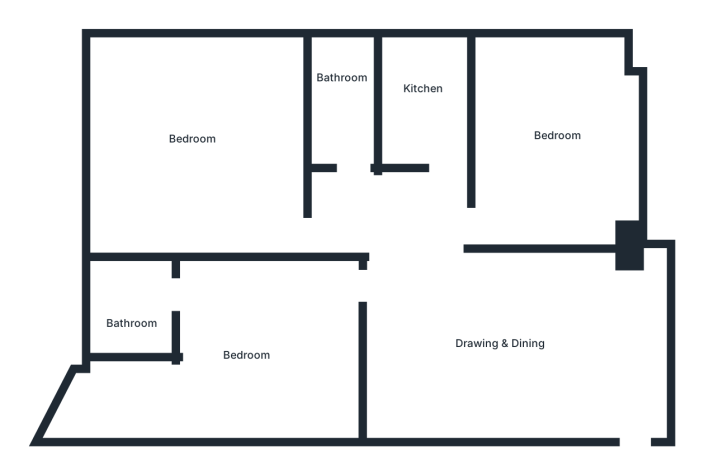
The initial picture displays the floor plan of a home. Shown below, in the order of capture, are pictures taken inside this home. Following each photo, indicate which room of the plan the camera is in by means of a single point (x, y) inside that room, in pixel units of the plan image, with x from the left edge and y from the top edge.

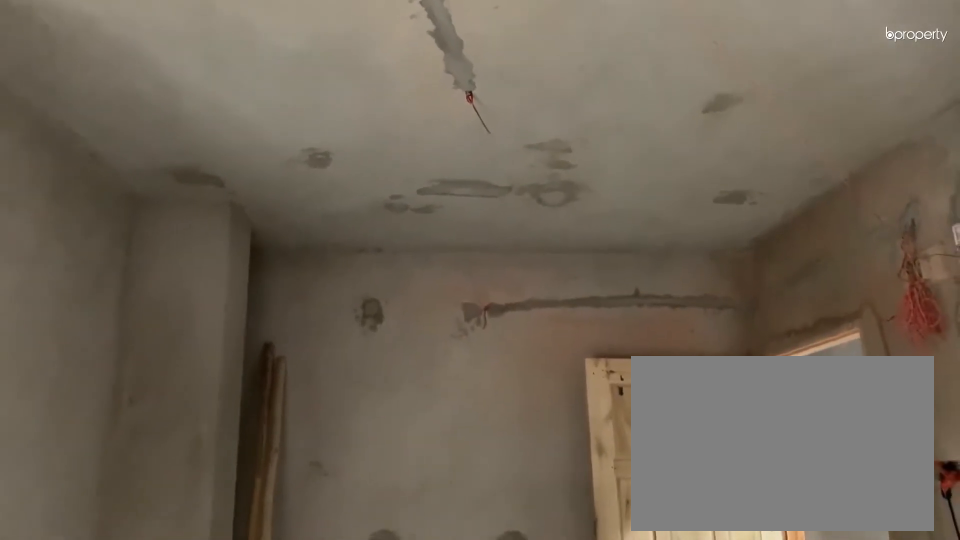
(513, 351)
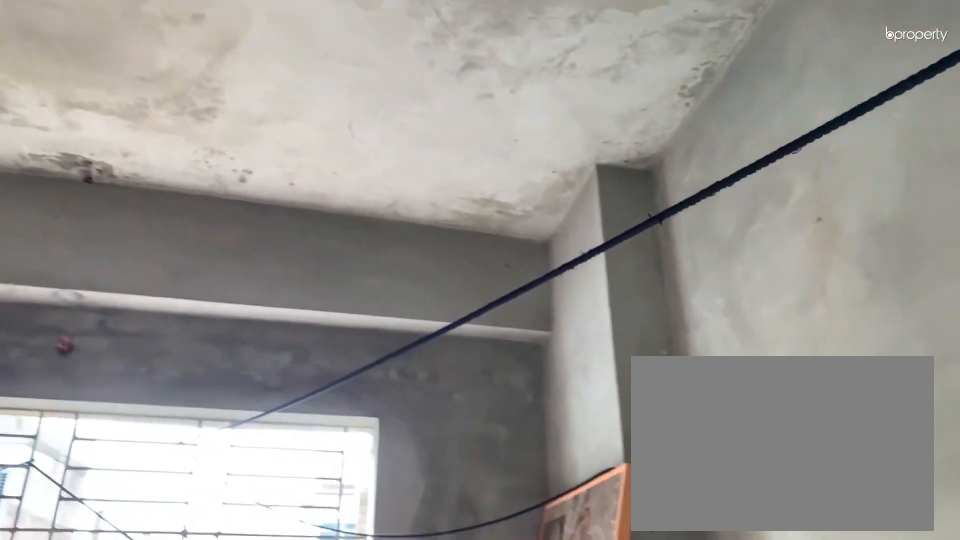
(549, 137)
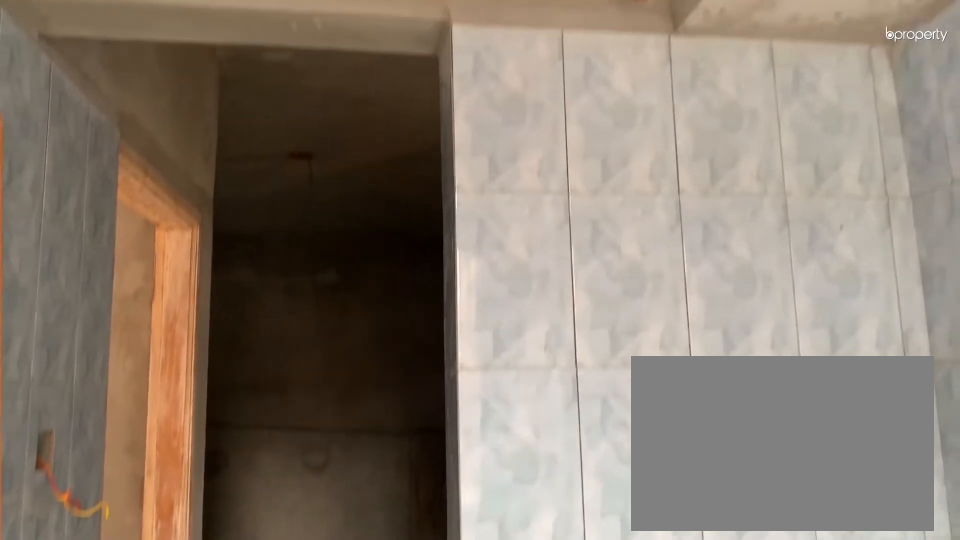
(415, 97)
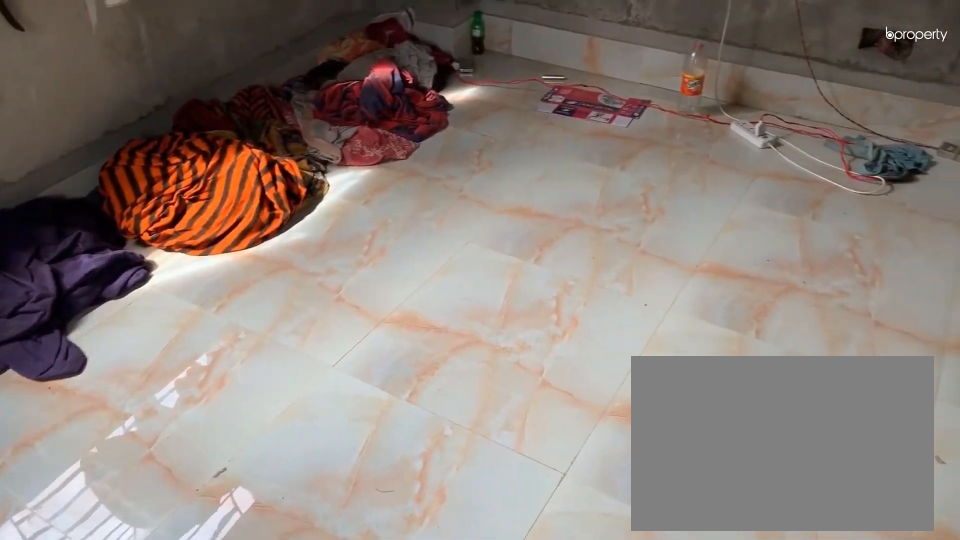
(193, 134)
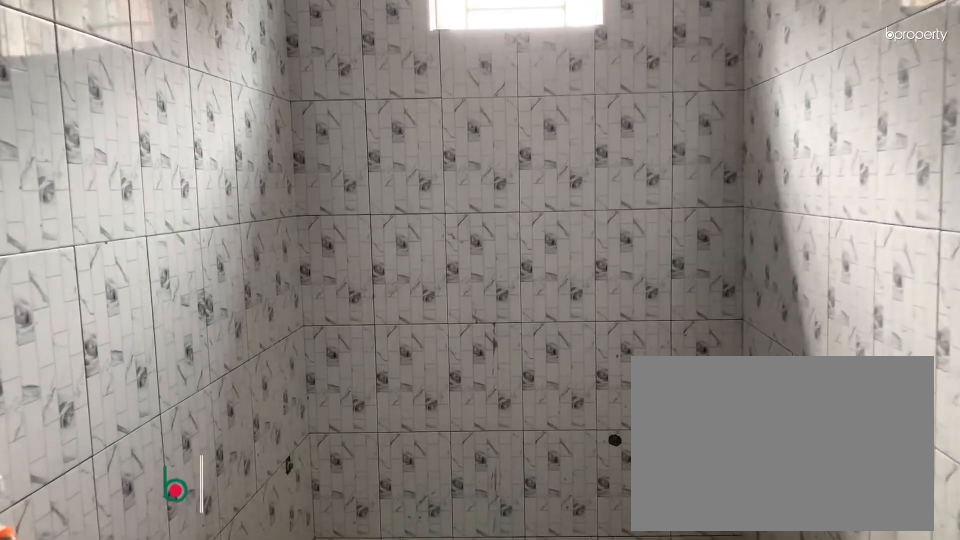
(340, 87)
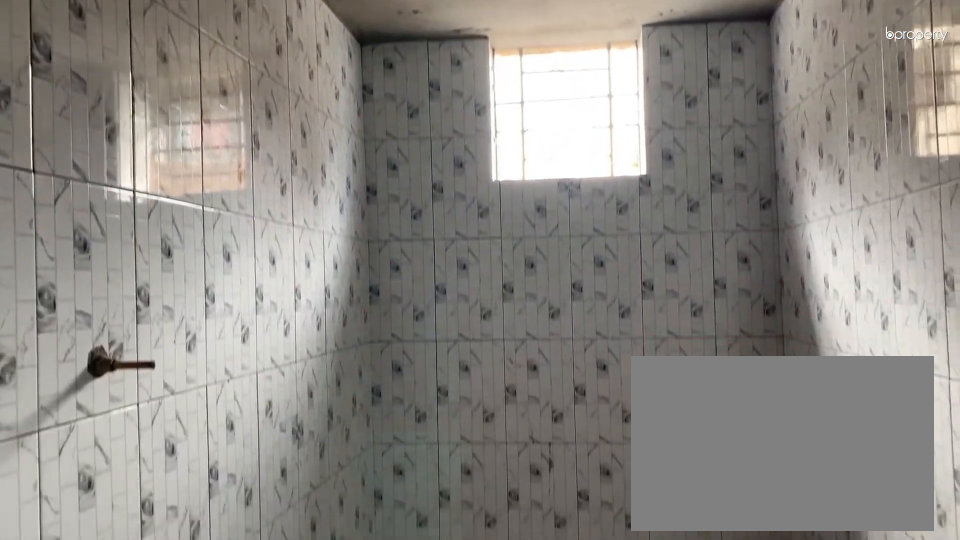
(341, 87)
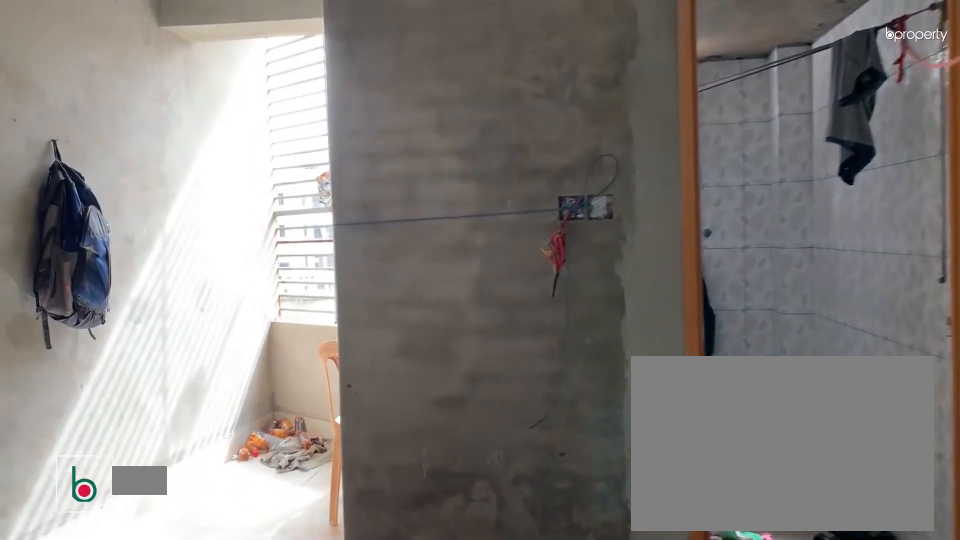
(255, 345)
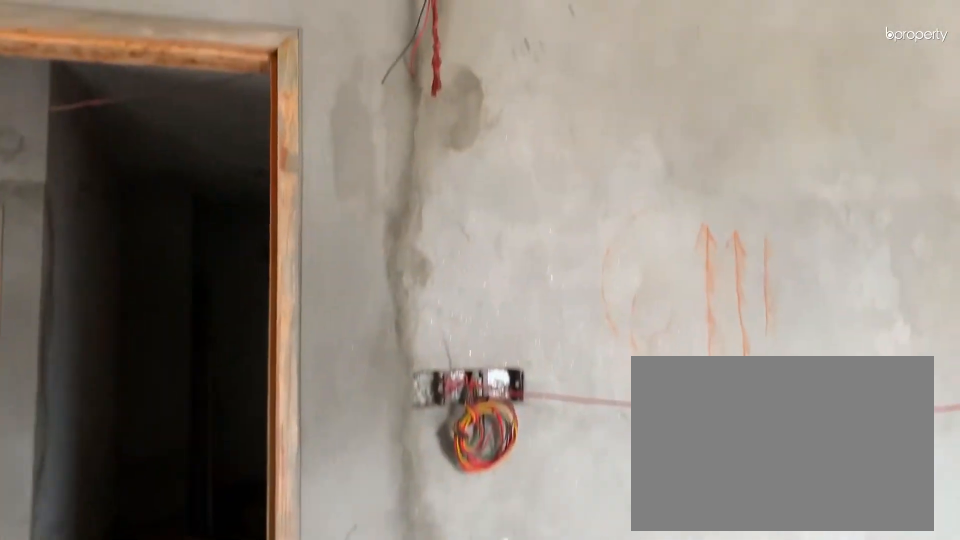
(255, 345)
